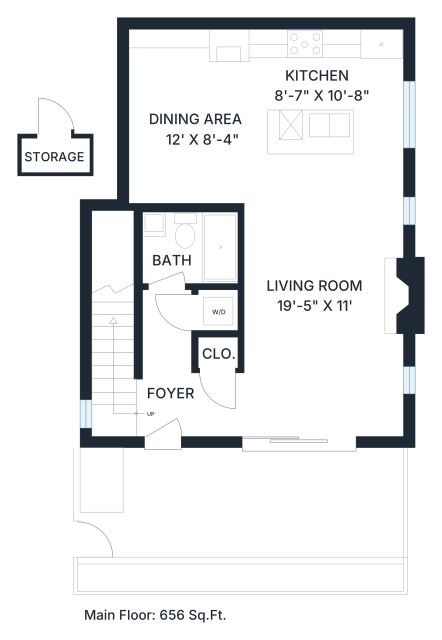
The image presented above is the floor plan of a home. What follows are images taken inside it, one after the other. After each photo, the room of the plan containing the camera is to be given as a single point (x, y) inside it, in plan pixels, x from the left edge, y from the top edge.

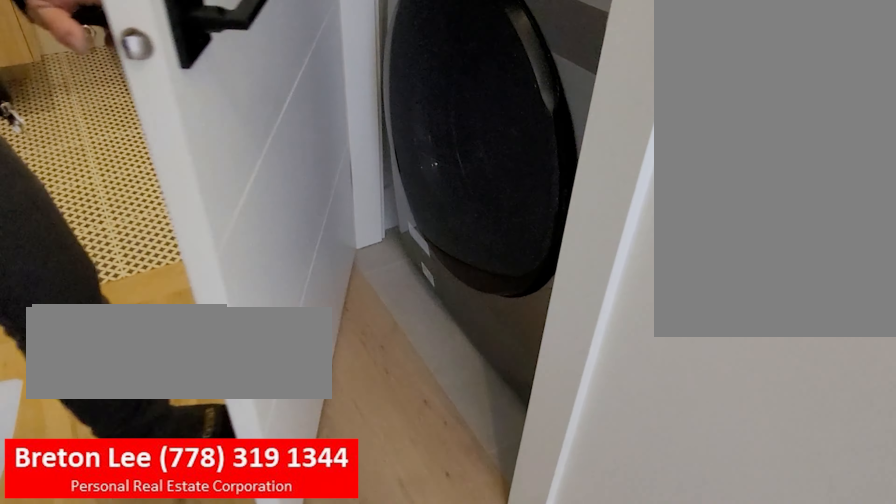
(220, 310)
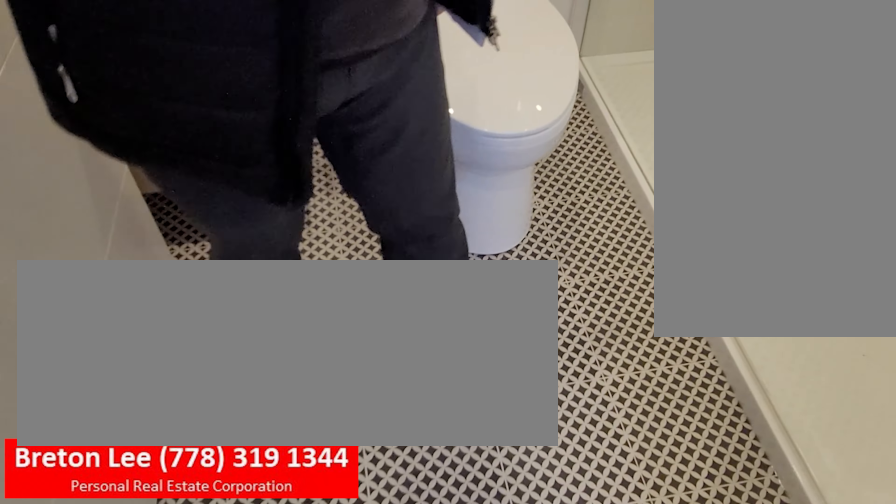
(173, 263)
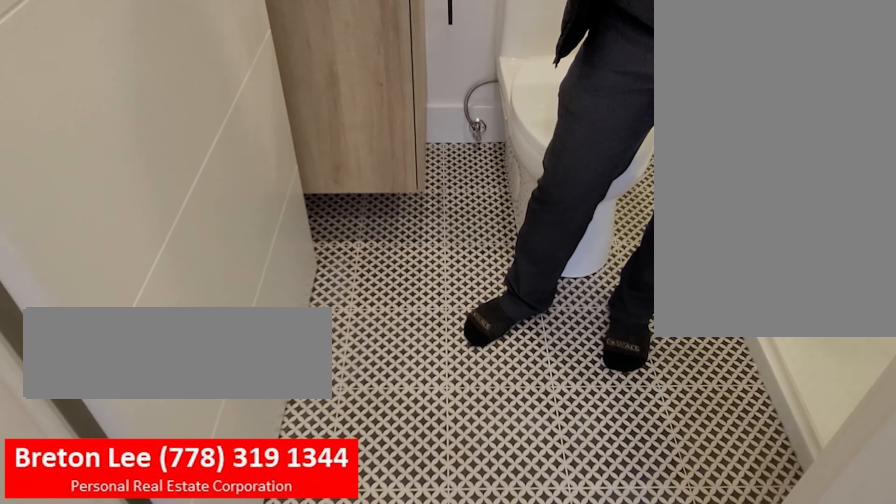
(173, 263)
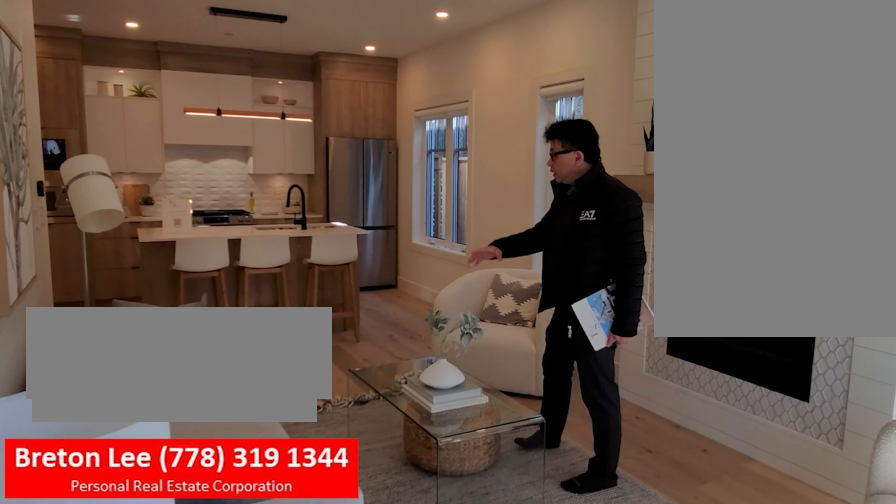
(311, 345)
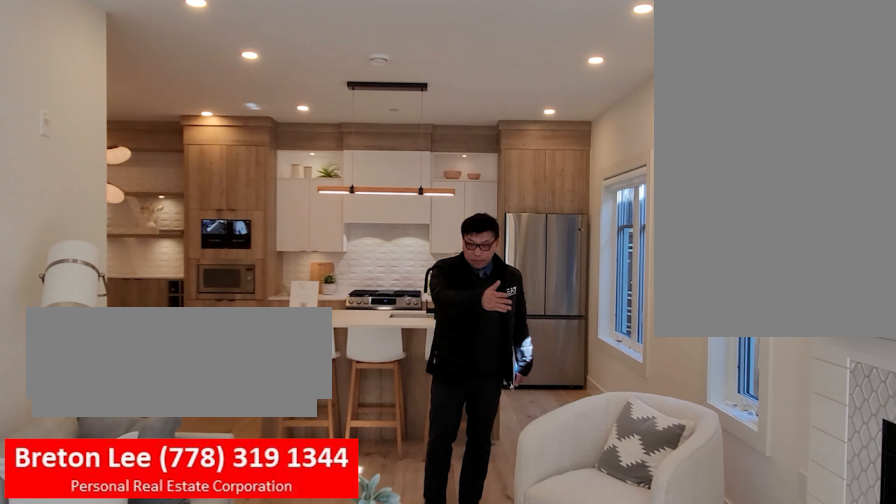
(311, 345)
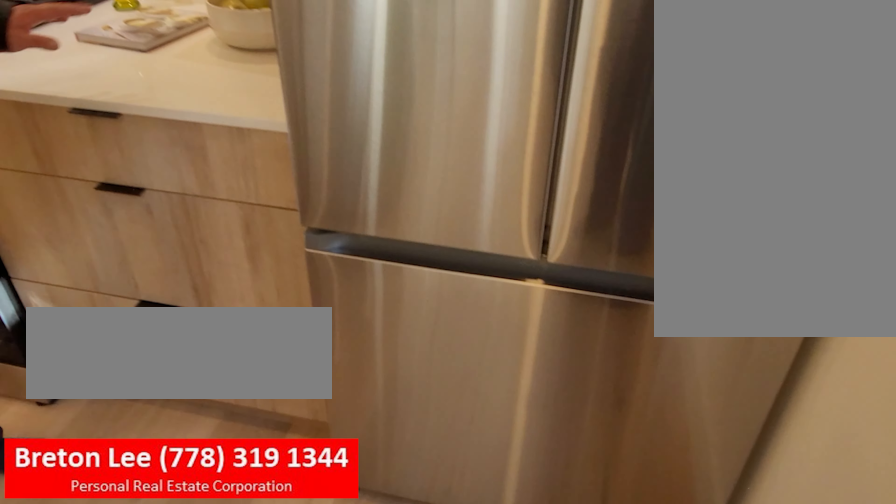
(378, 123)
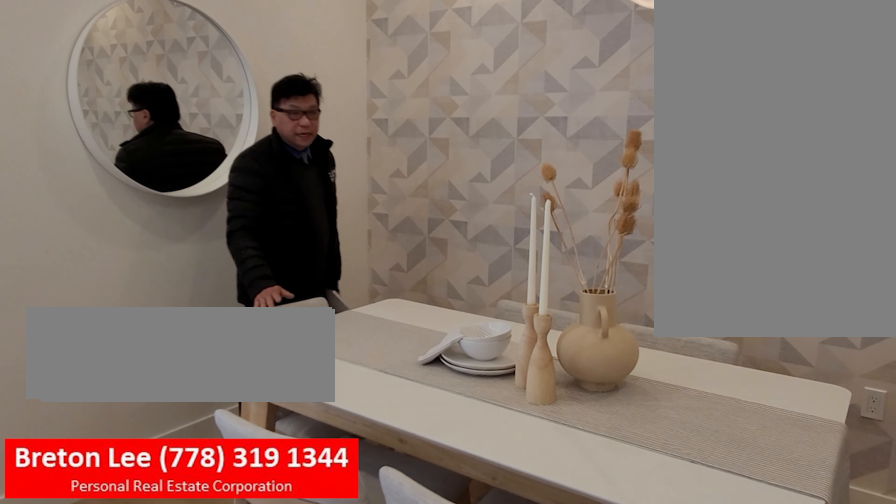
(192, 174)
